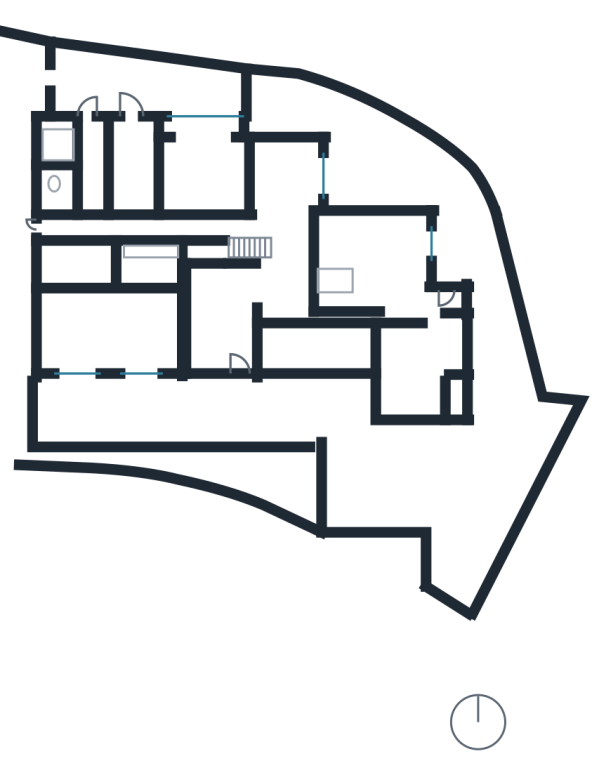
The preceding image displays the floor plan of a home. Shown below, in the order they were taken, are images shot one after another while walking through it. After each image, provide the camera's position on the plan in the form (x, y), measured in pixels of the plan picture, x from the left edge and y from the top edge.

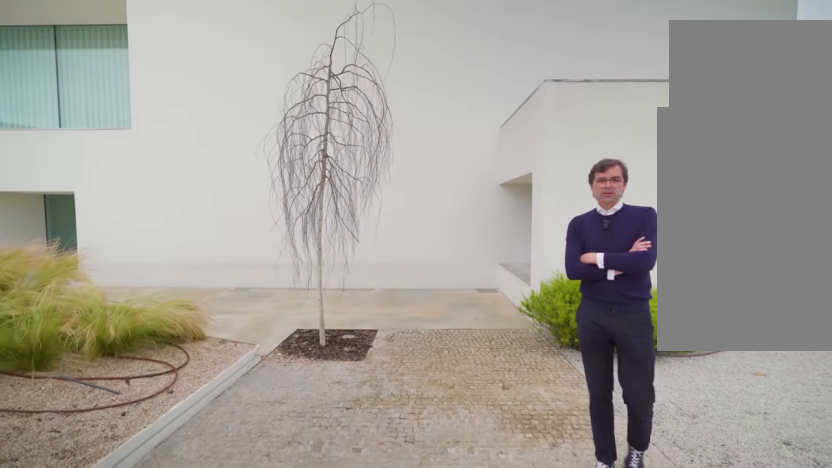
(344, 481)
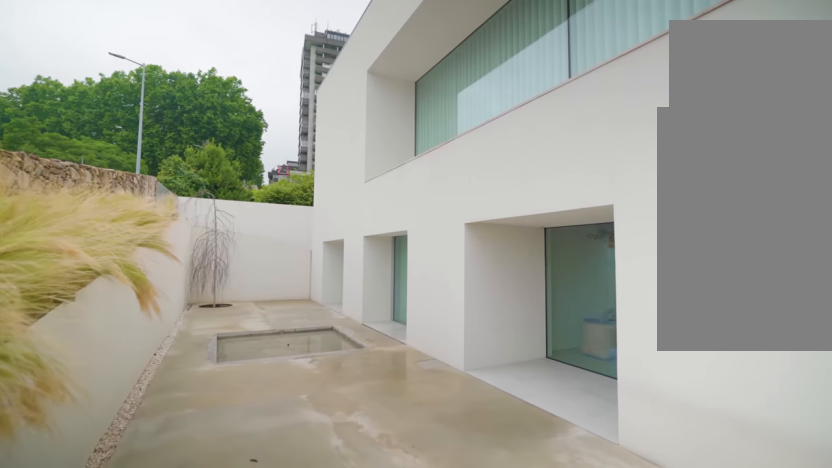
(252, 405)
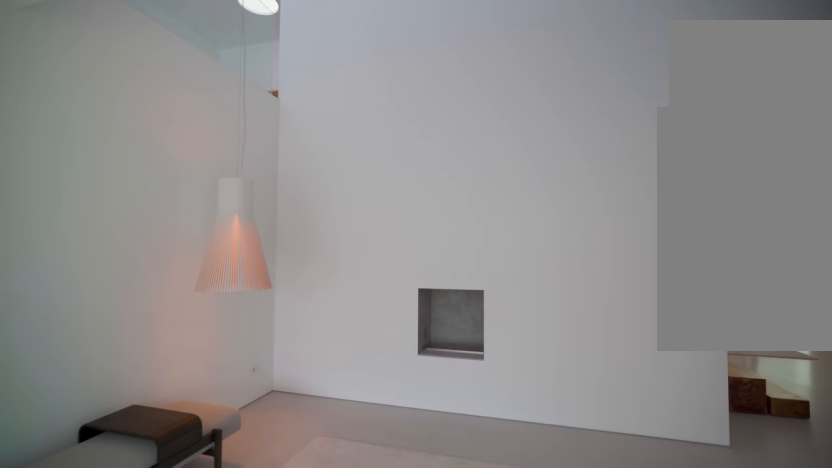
(223, 291)
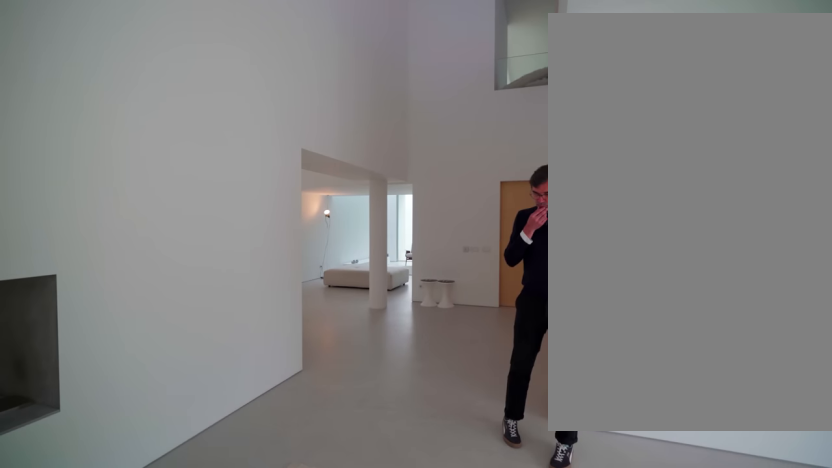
(203, 304)
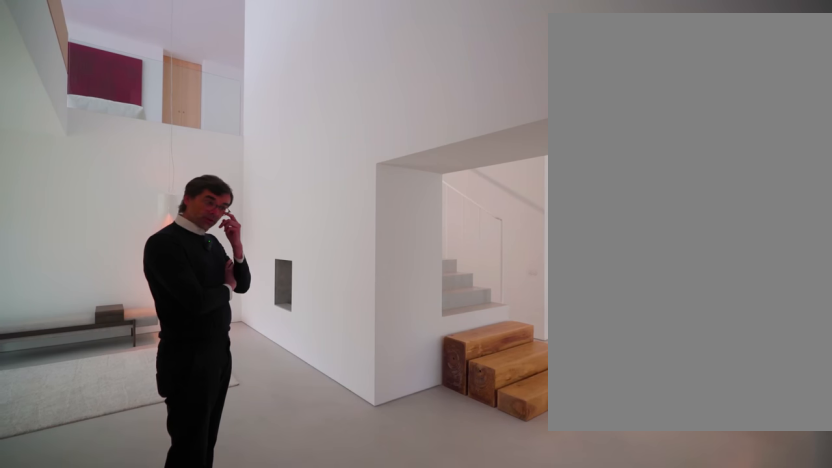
(299, 284)
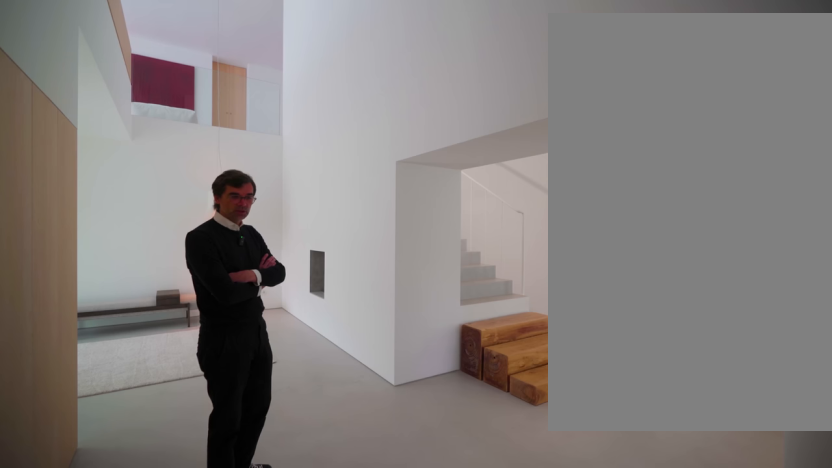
(298, 285)
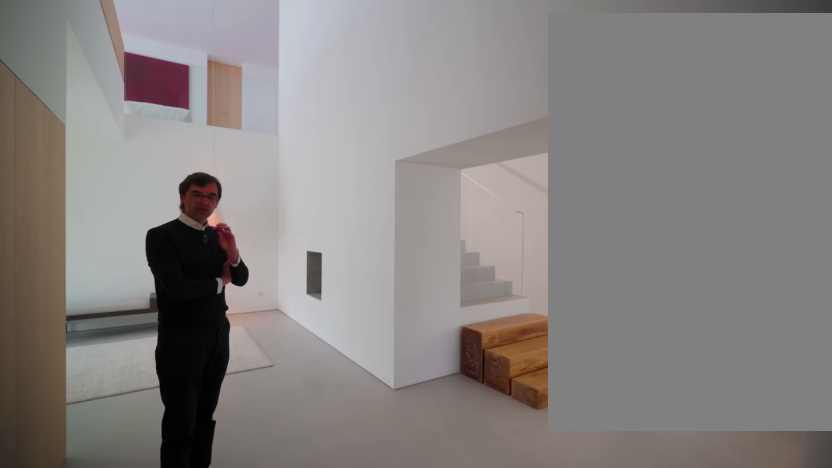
(299, 285)
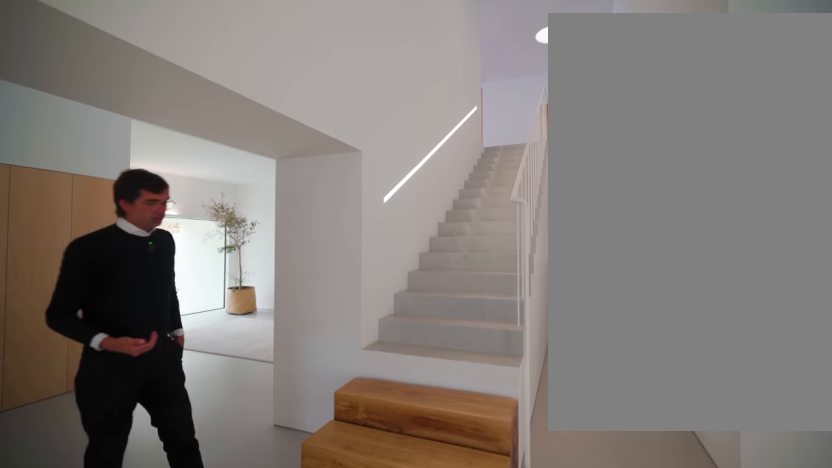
(303, 230)
